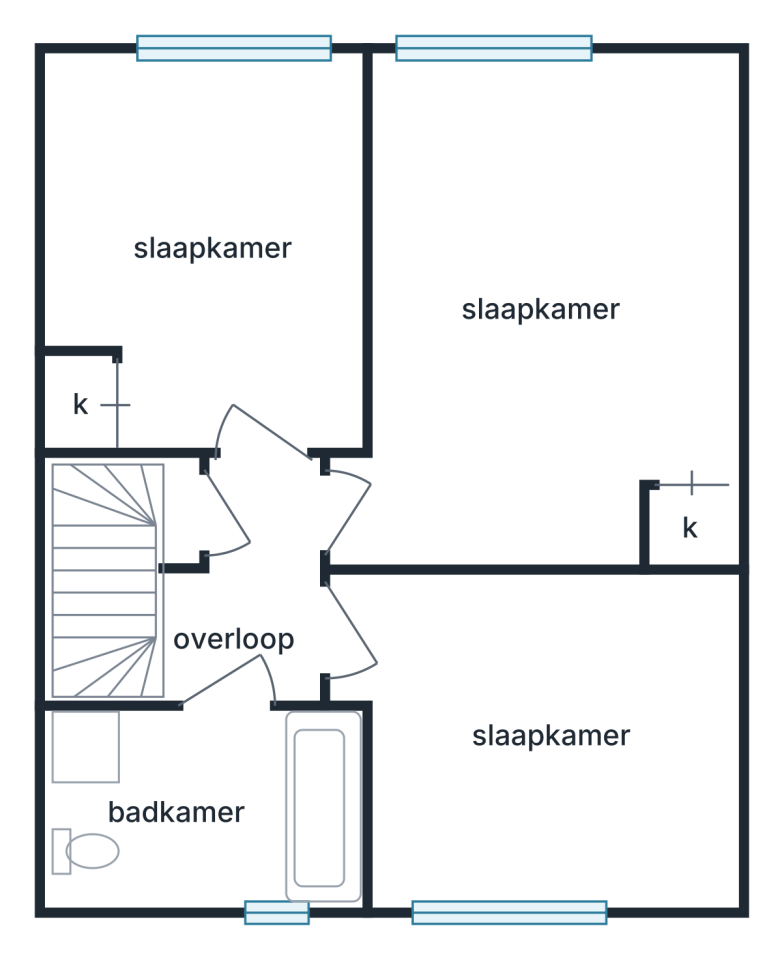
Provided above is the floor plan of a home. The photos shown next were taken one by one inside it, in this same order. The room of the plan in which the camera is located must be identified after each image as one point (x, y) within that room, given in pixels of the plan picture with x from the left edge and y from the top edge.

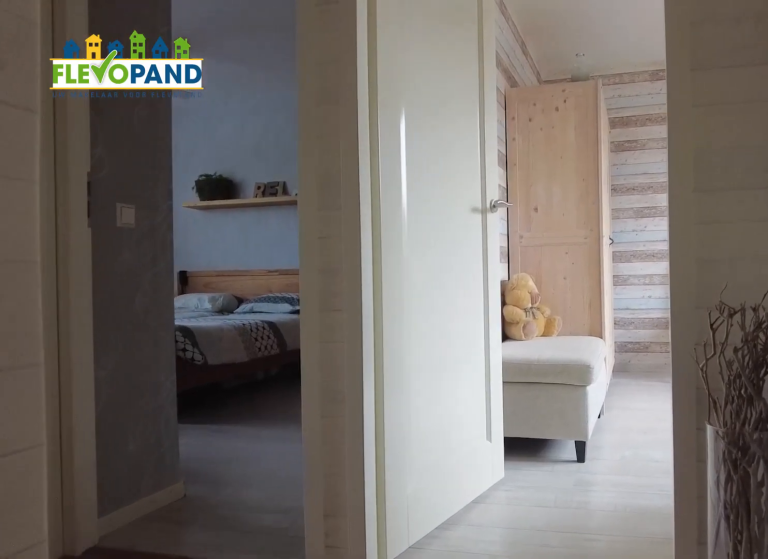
(250, 596)
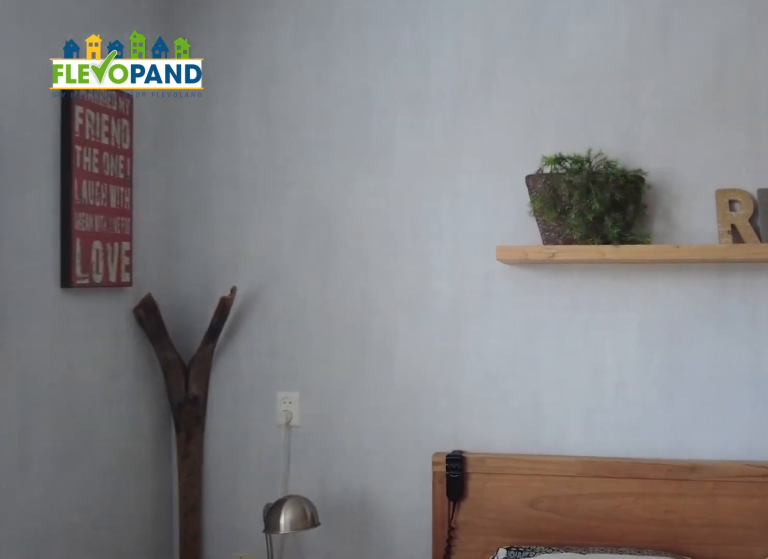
(520, 551)
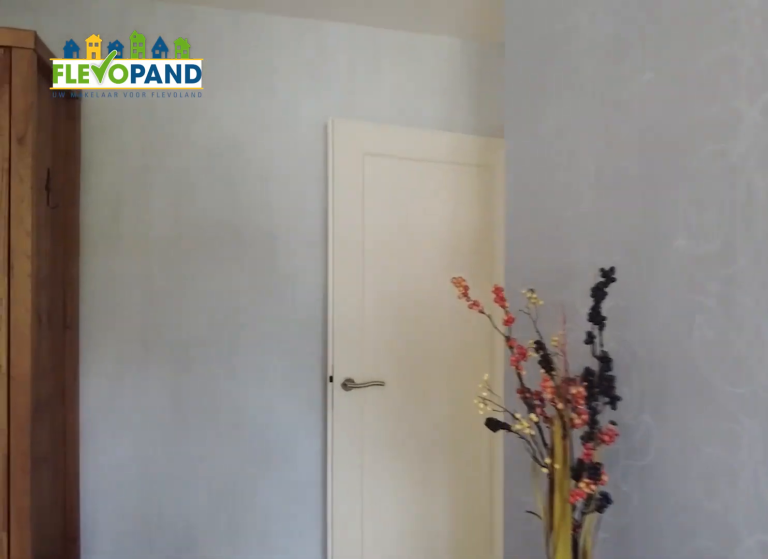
(520, 551)
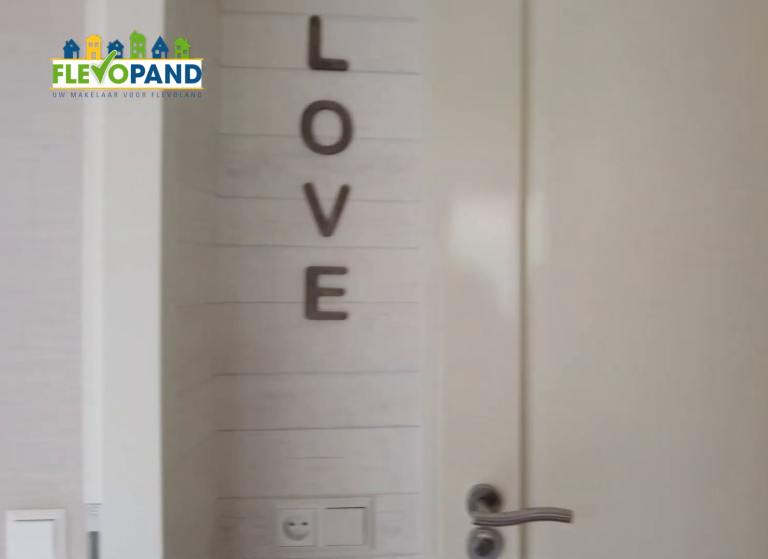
(252, 591)
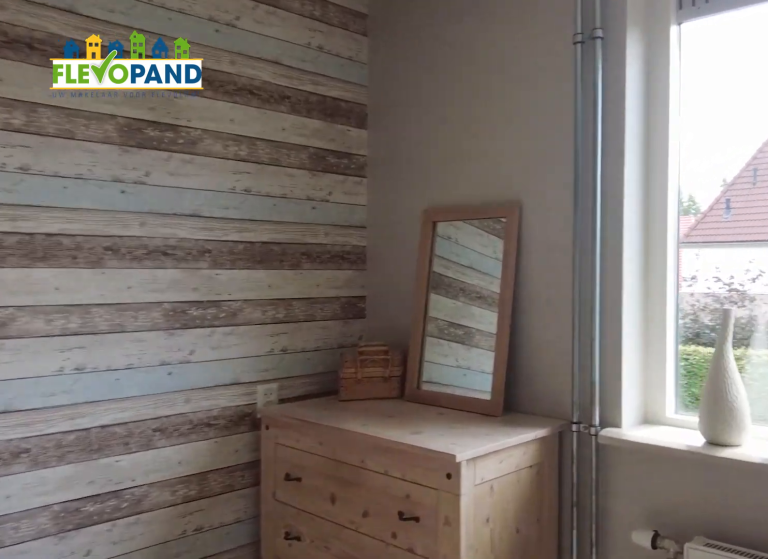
(544, 734)
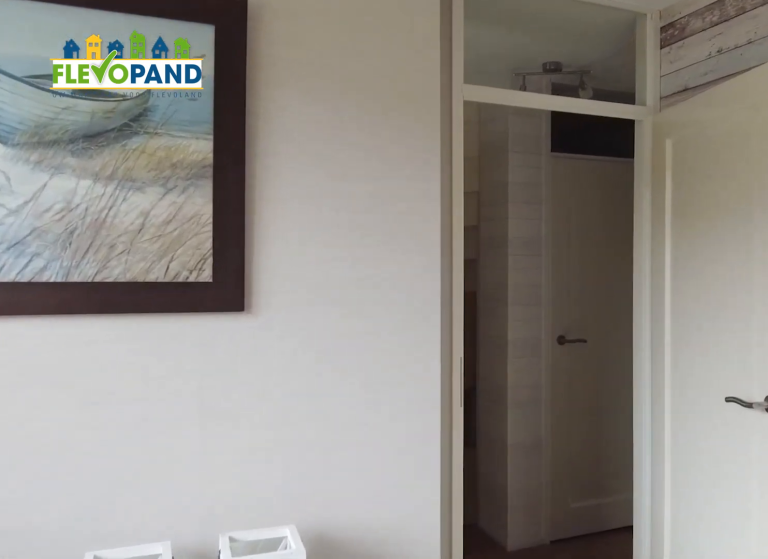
(544, 734)
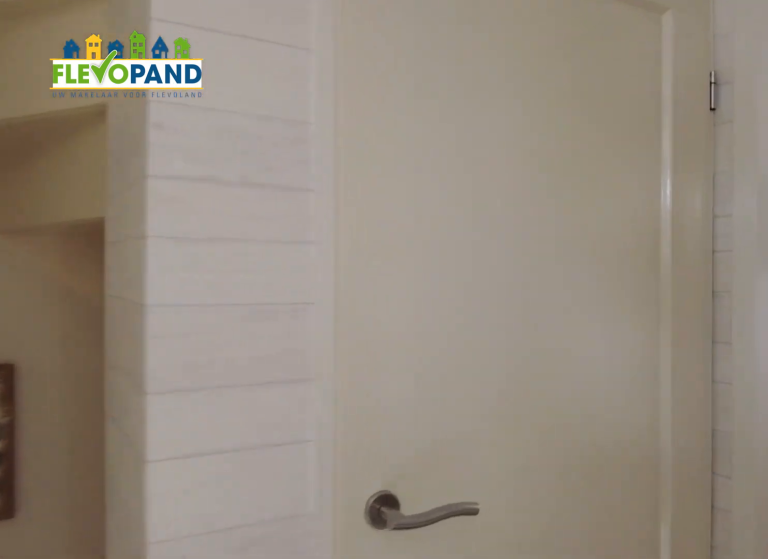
(250, 594)
